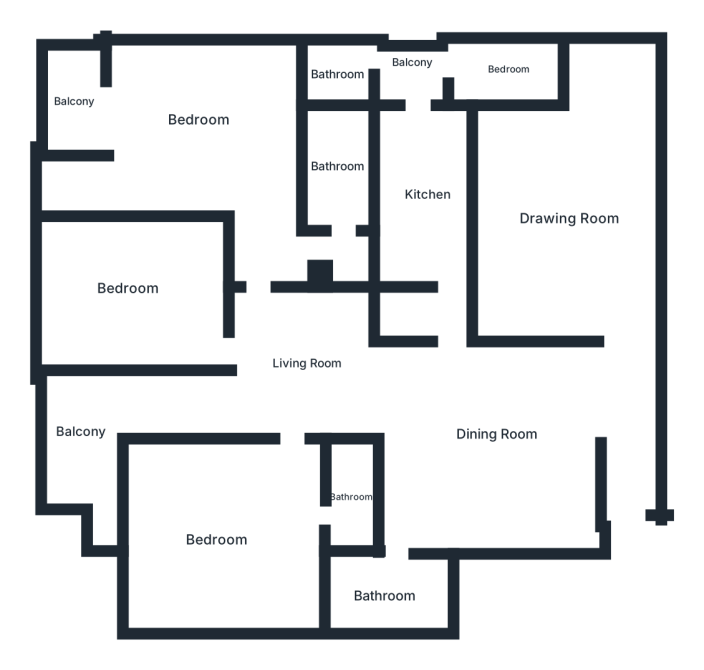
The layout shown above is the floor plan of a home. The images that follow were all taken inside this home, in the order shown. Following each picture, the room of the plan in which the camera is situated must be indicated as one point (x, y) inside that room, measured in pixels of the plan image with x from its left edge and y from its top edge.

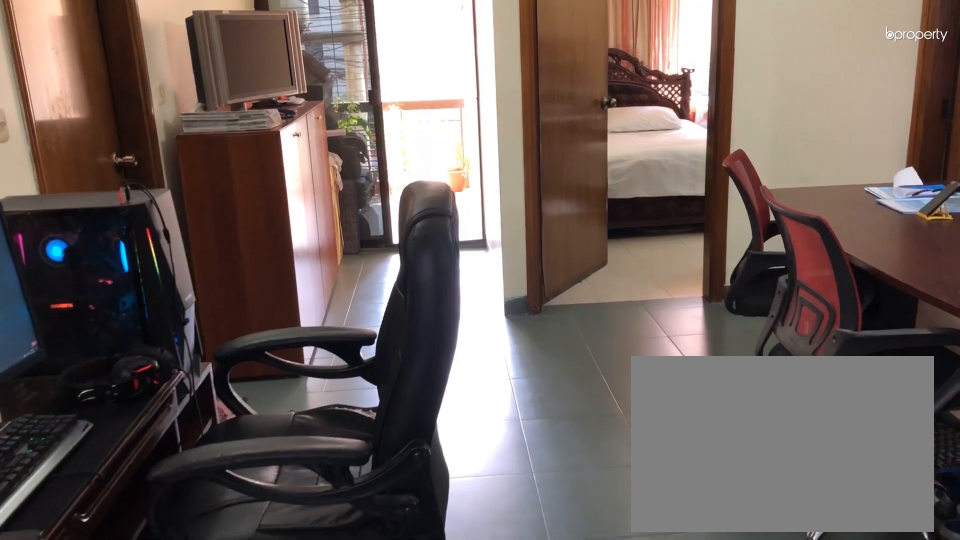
(302, 362)
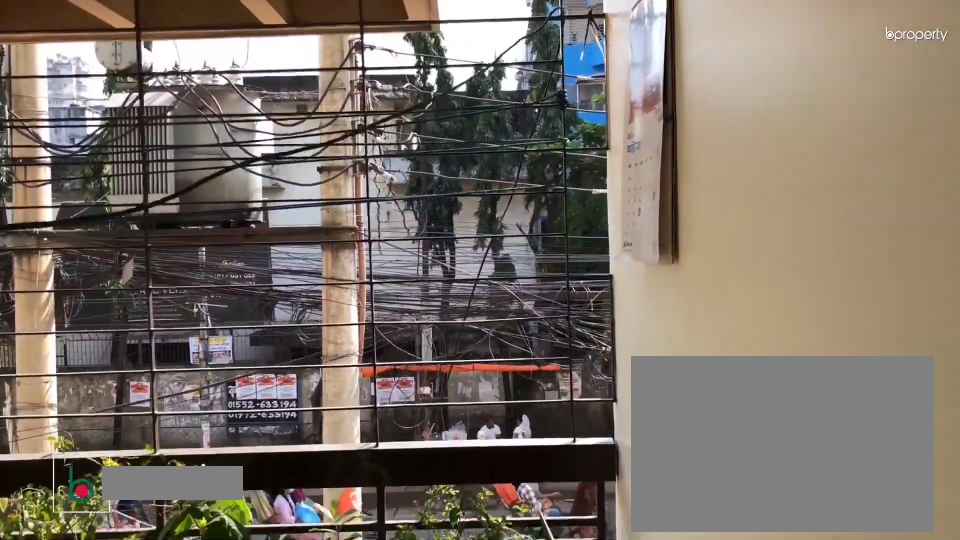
(79, 426)
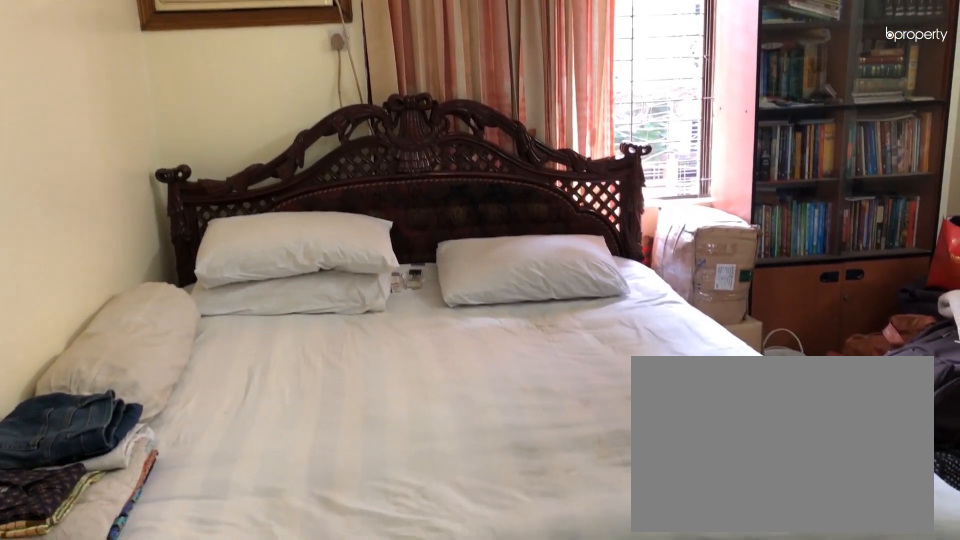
(130, 291)
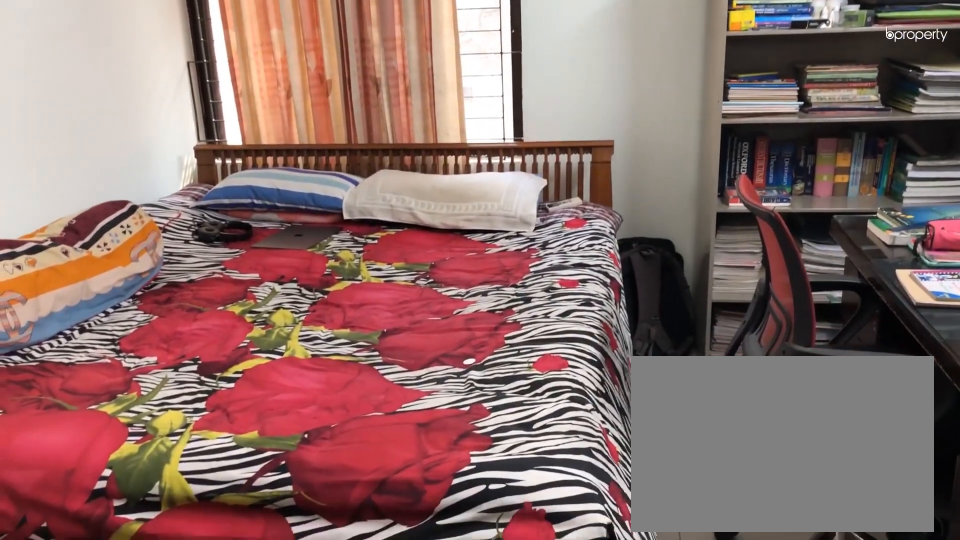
(215, 538)
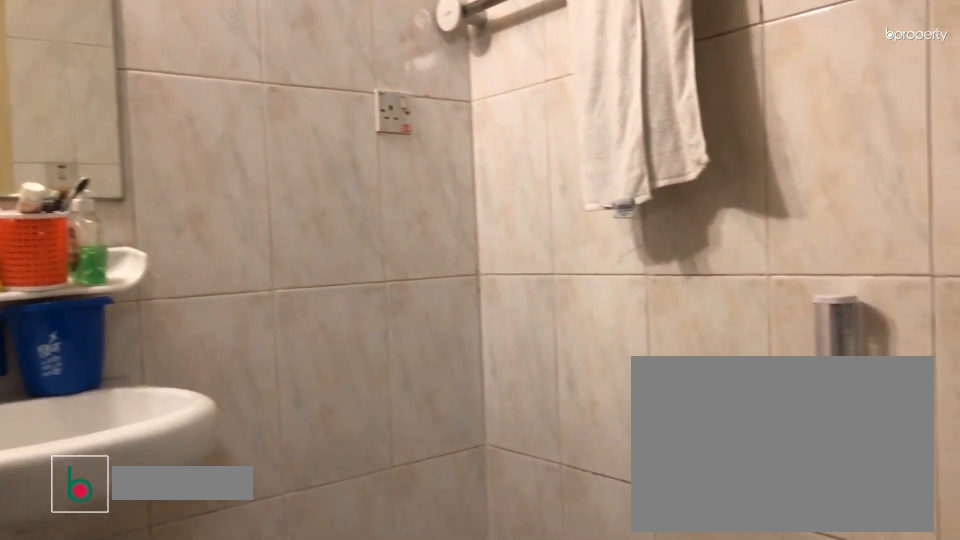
(350, 492)
